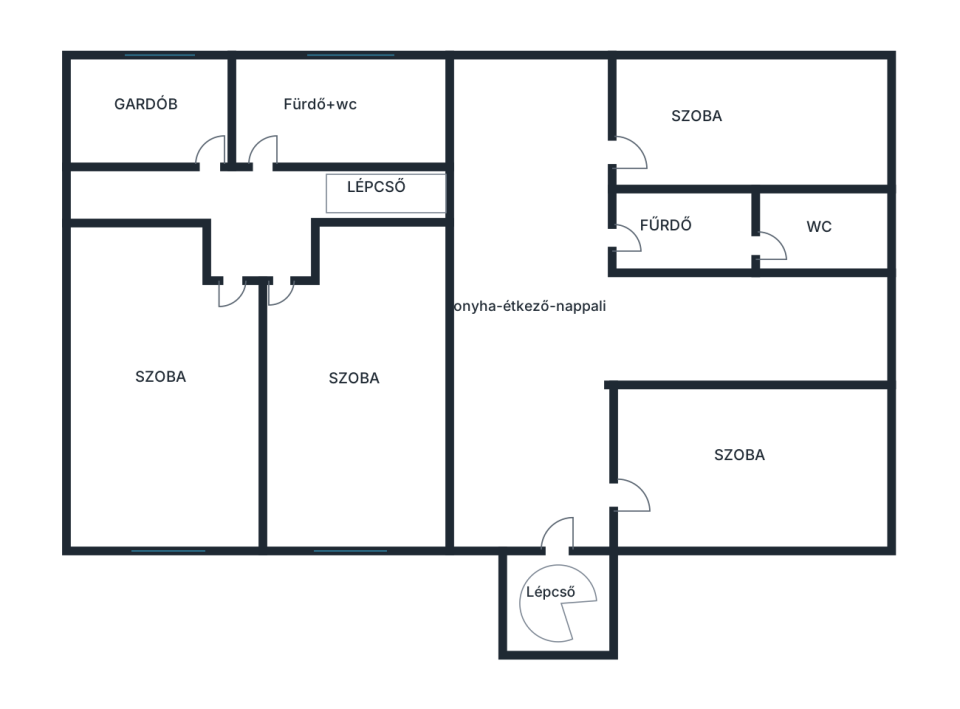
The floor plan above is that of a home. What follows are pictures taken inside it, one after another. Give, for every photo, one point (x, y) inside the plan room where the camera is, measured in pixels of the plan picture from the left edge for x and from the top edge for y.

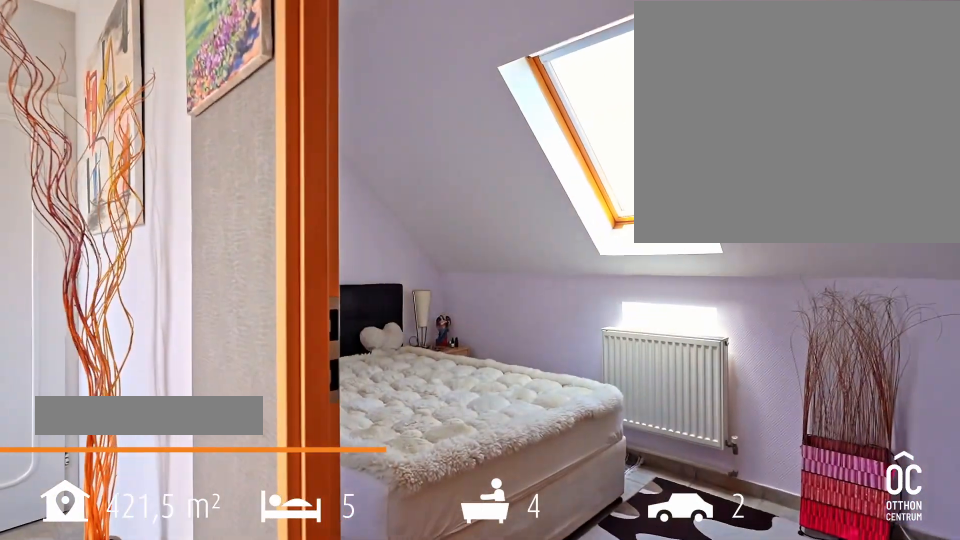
(753, 123)
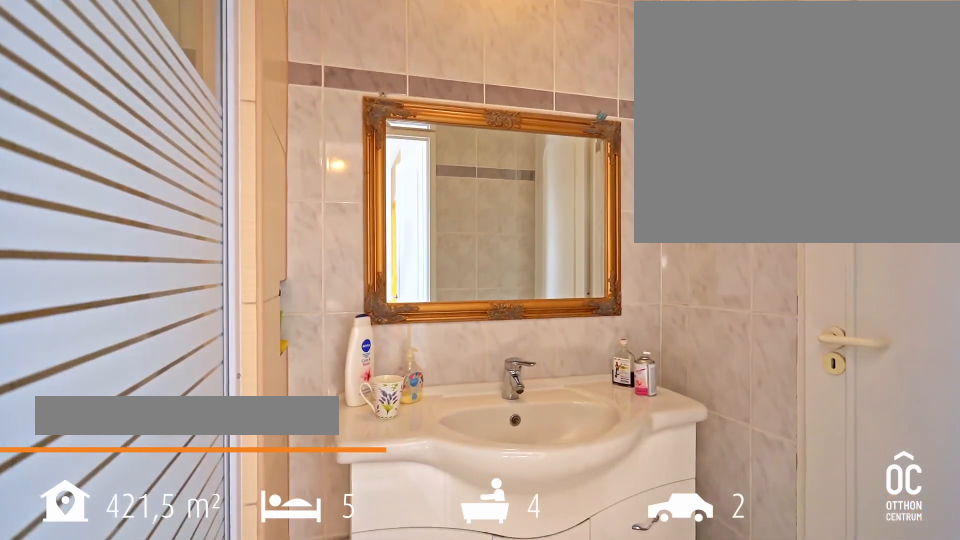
(683, 229)
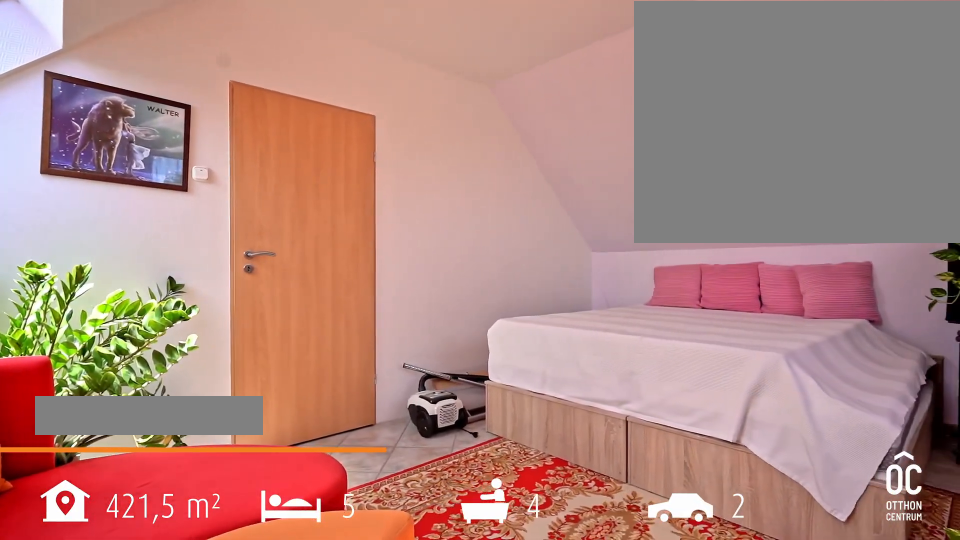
(753, 469)
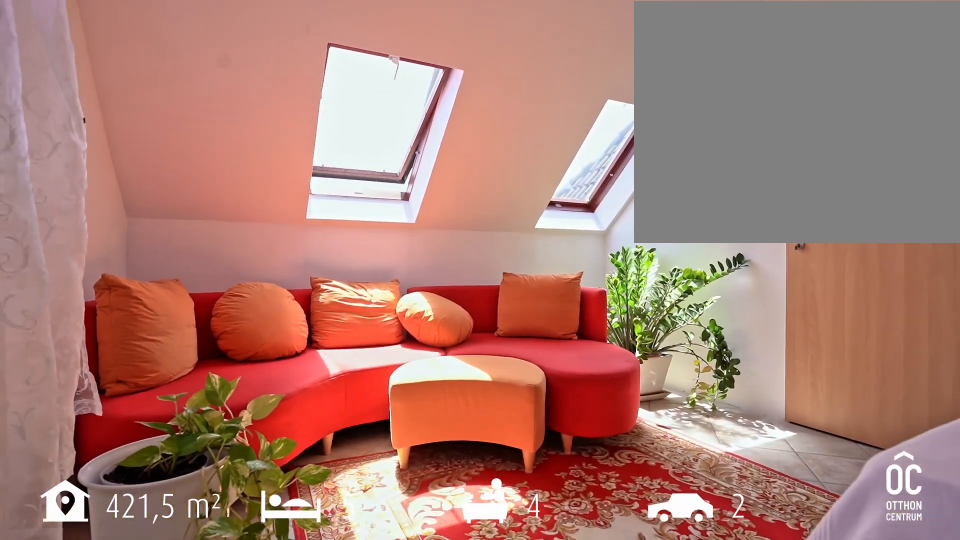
(753, 469)
